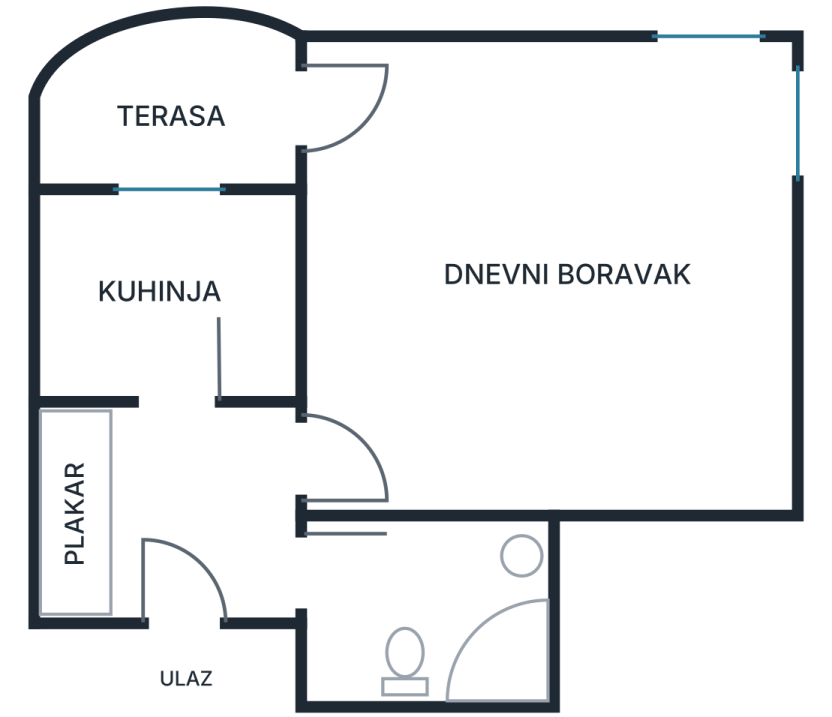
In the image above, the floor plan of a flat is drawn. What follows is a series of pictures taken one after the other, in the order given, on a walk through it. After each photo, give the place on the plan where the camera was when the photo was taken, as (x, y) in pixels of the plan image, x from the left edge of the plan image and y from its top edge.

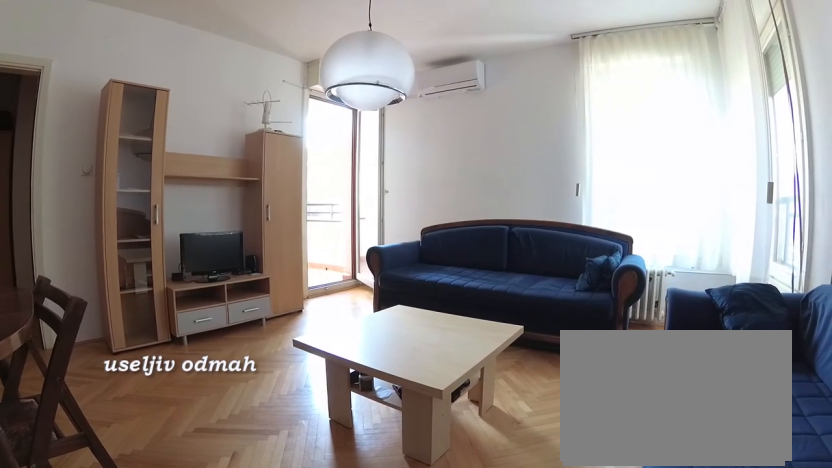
(698, 459)
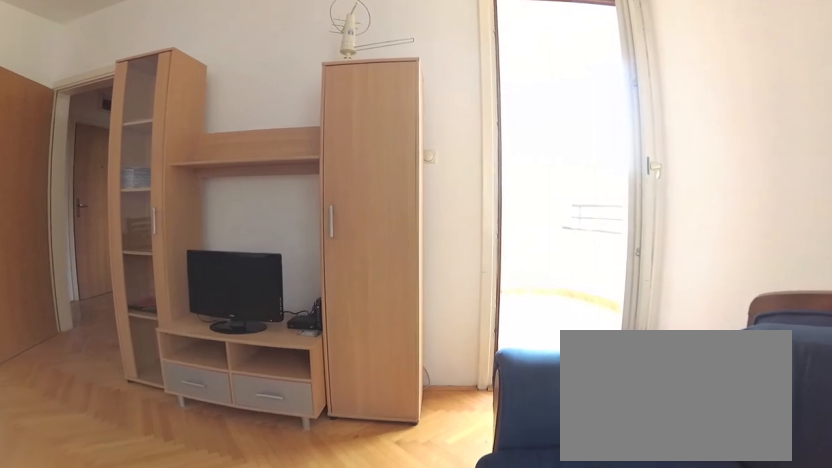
(632, 124)
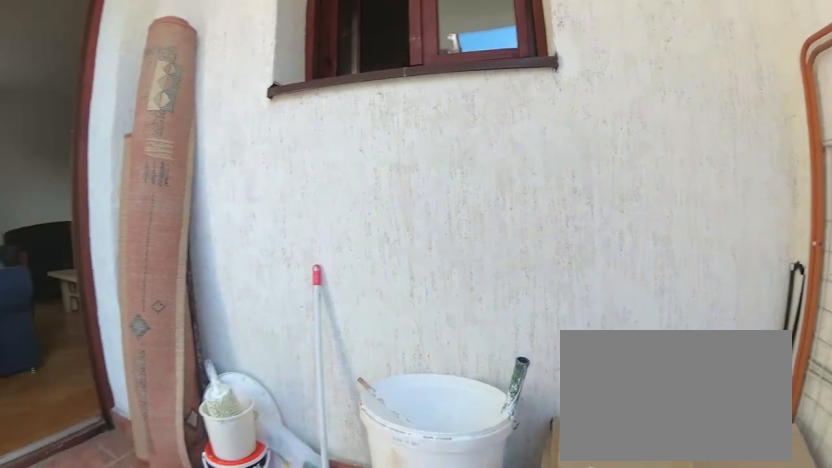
(182, 111)
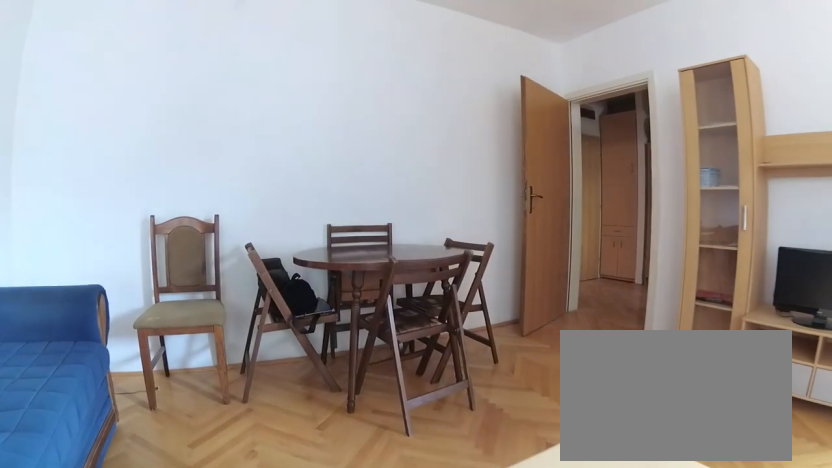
(601, 248)
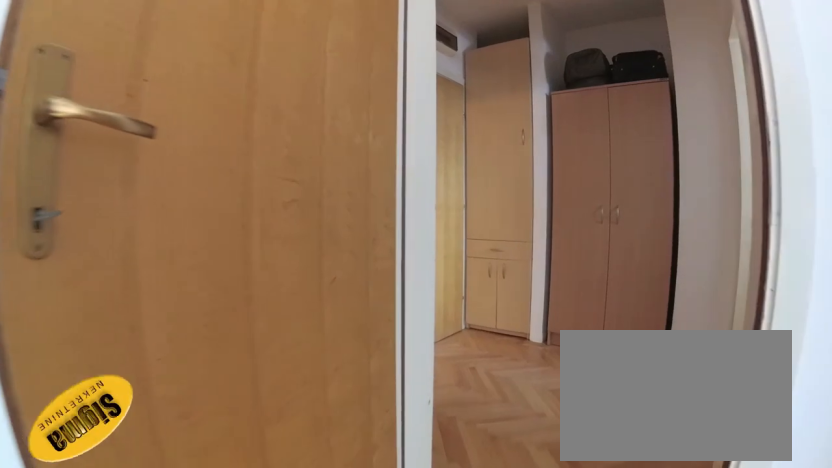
(425, 429)
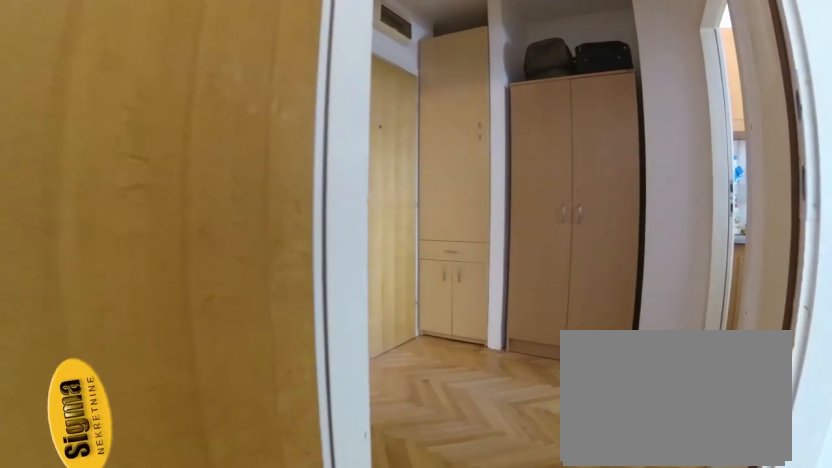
(408, 437)
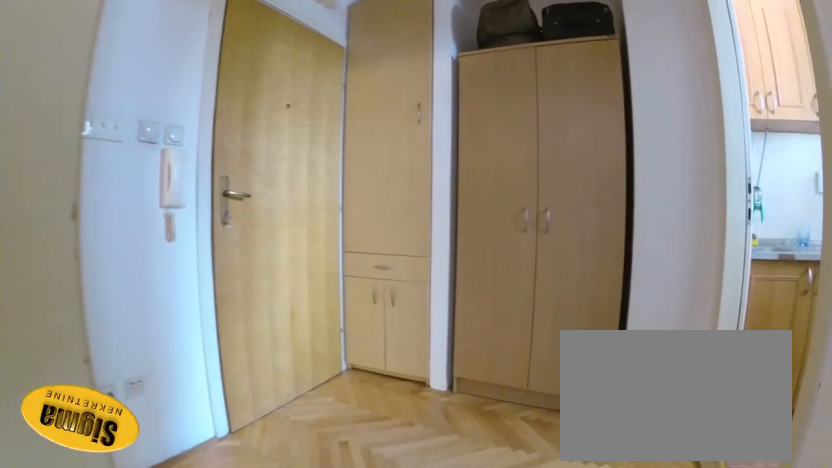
(374, 443)
